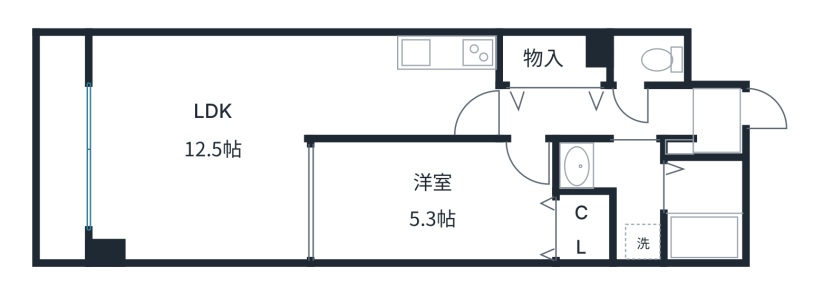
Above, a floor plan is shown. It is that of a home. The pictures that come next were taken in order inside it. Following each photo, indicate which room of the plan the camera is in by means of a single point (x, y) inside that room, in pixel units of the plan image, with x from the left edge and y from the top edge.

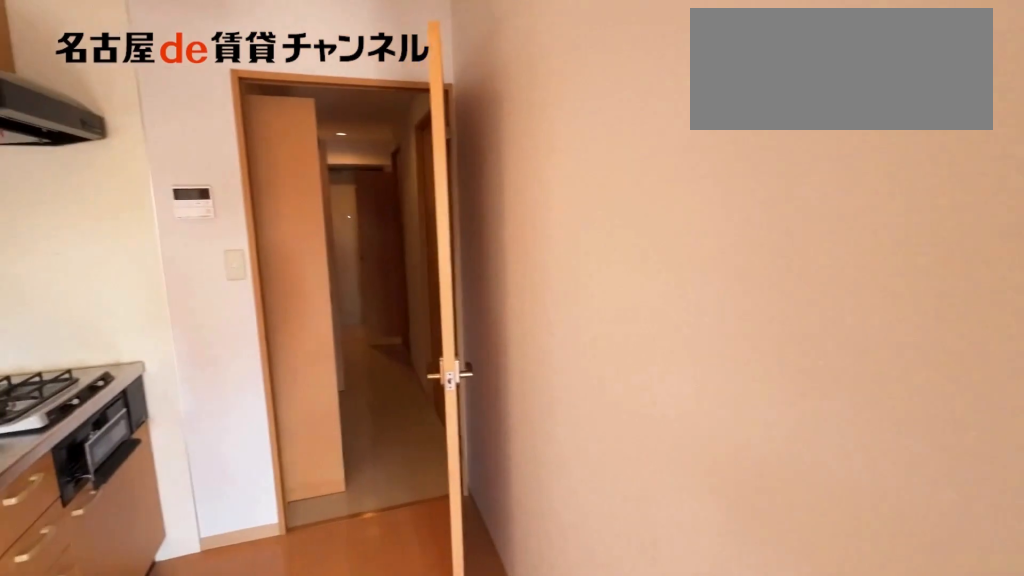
(399, 104)
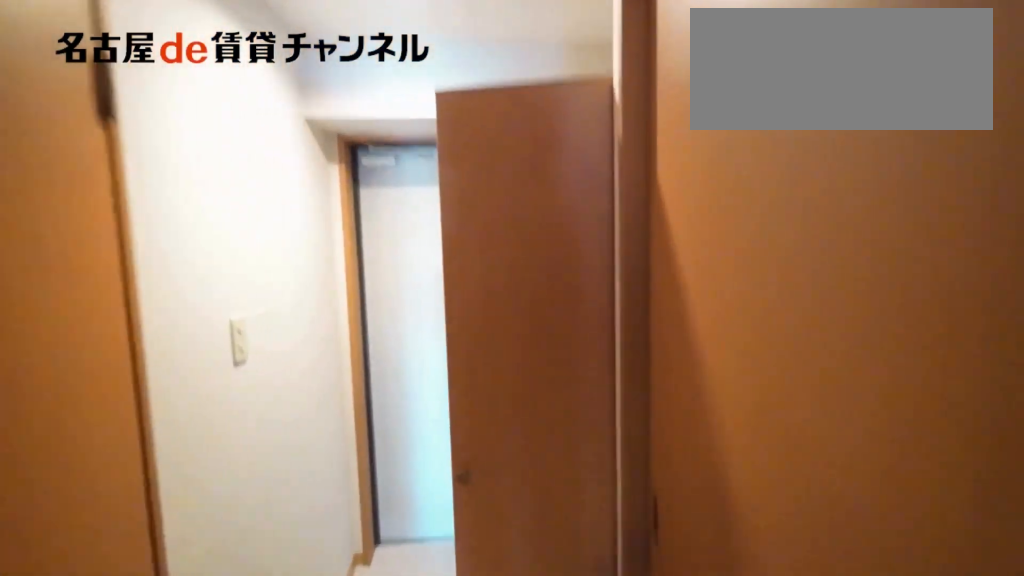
(598, 114)
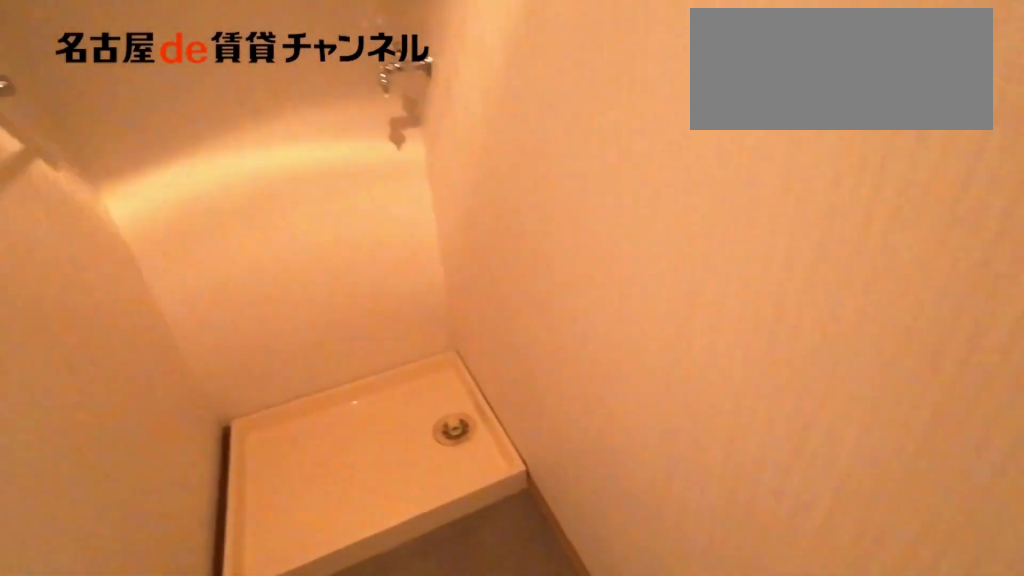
(620, 191)
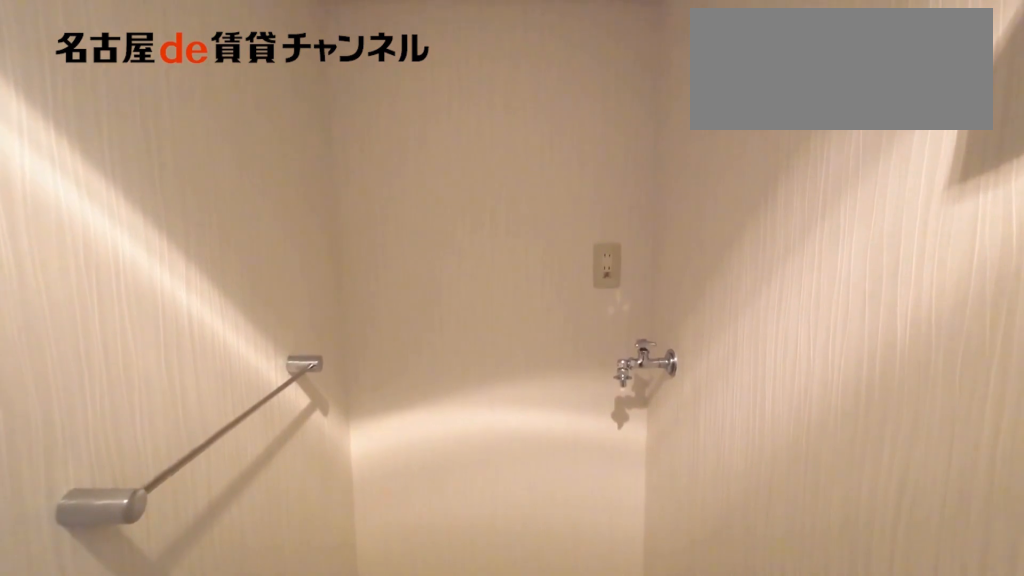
(620, 191)
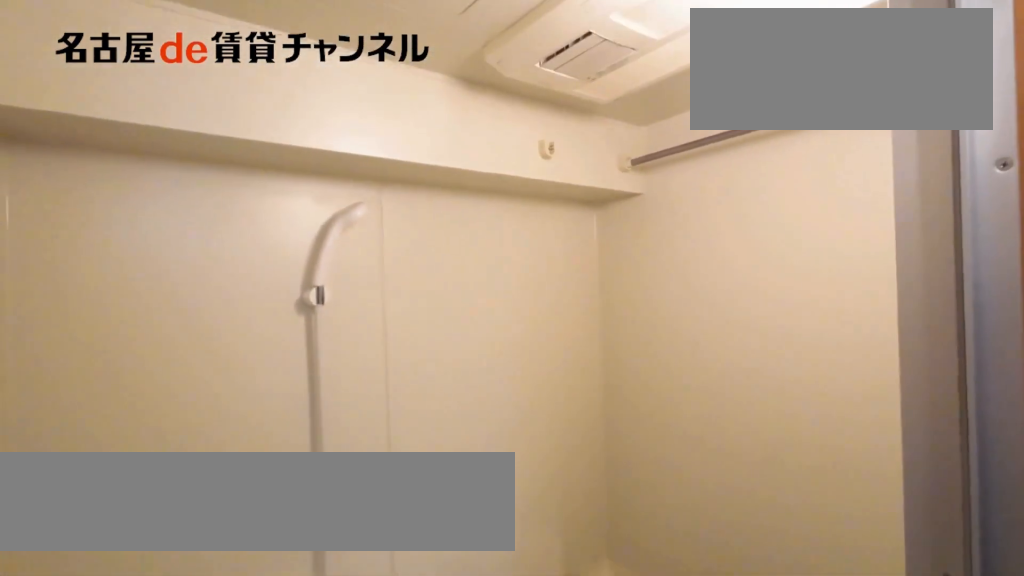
(703, 210)
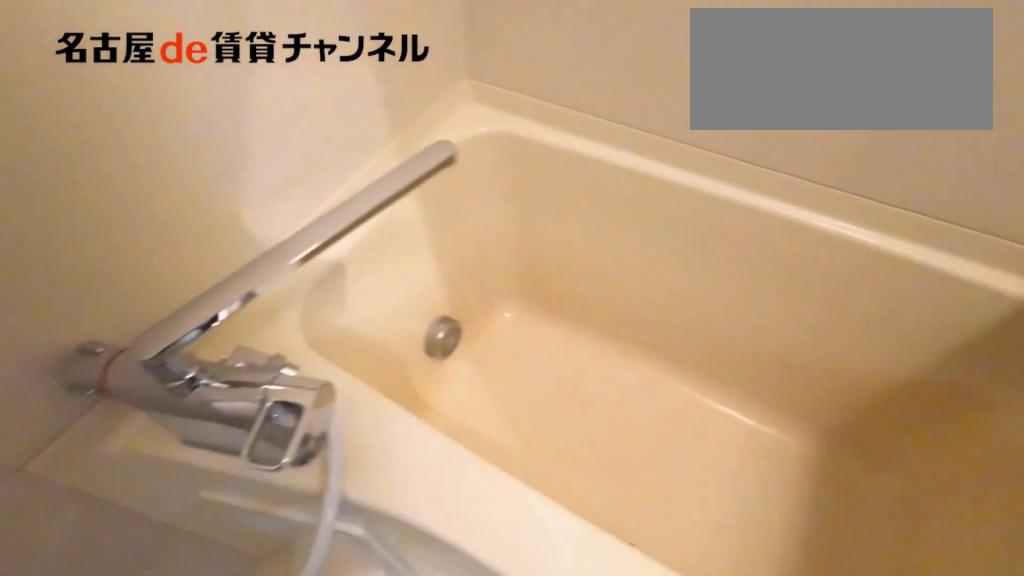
(703, 210)
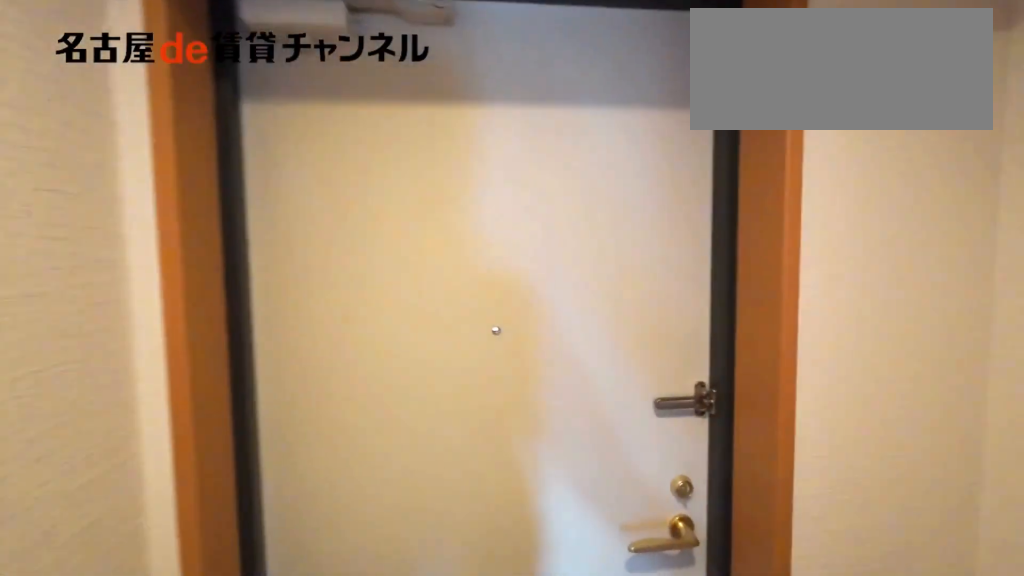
(717, 121)
